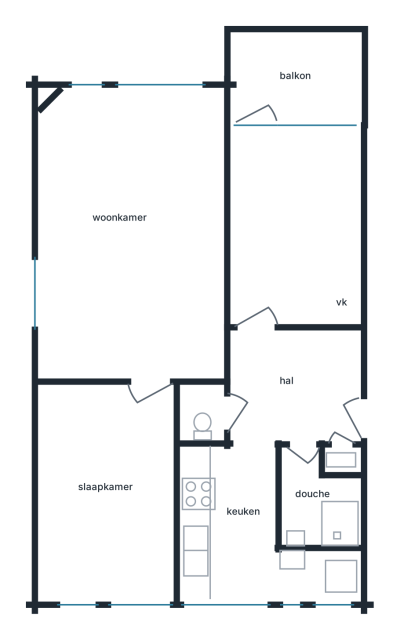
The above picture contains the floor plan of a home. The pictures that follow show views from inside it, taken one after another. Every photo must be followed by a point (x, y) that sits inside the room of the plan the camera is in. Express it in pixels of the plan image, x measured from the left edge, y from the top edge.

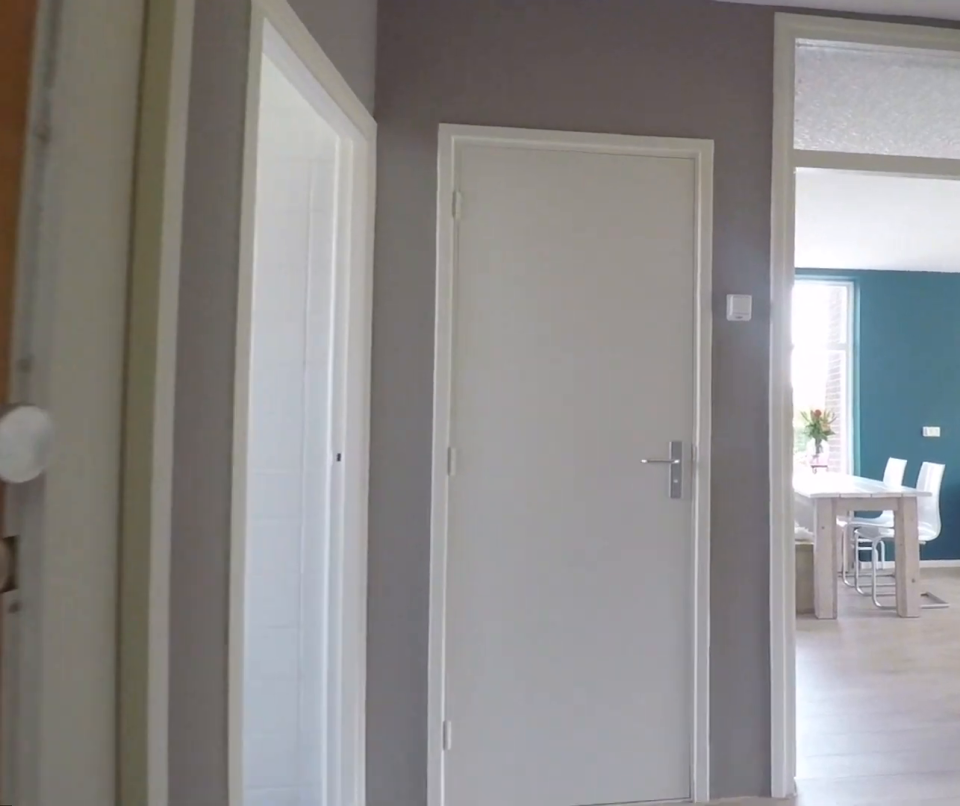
(294, 386)
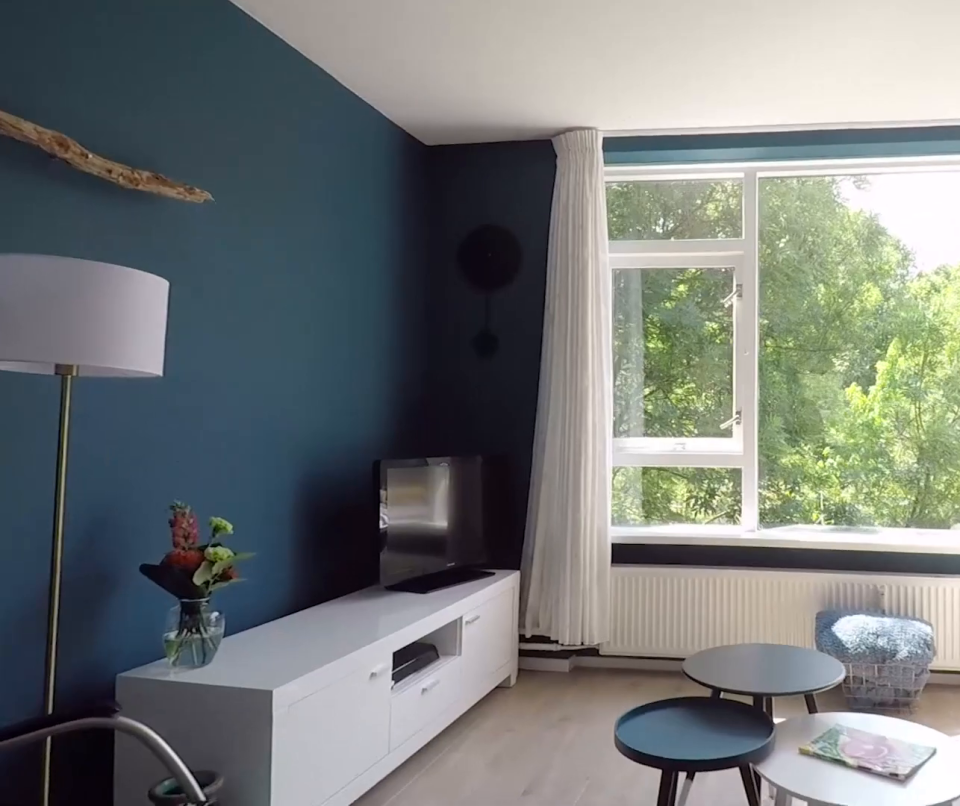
(132, 235)
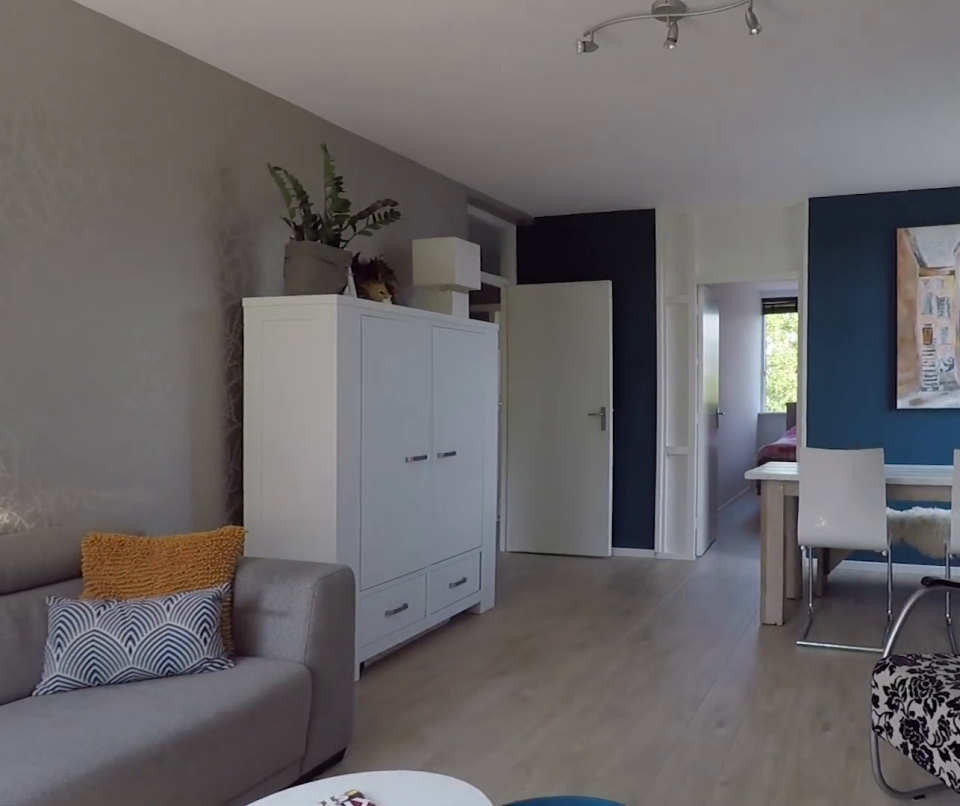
(132, 235)
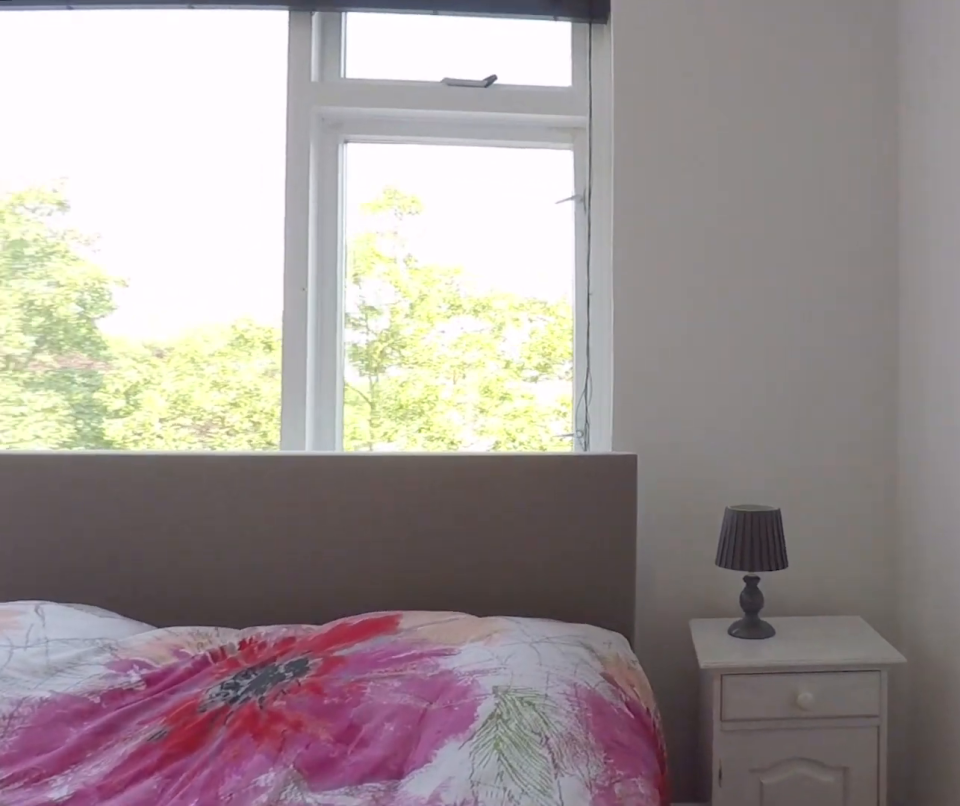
(108, 492)
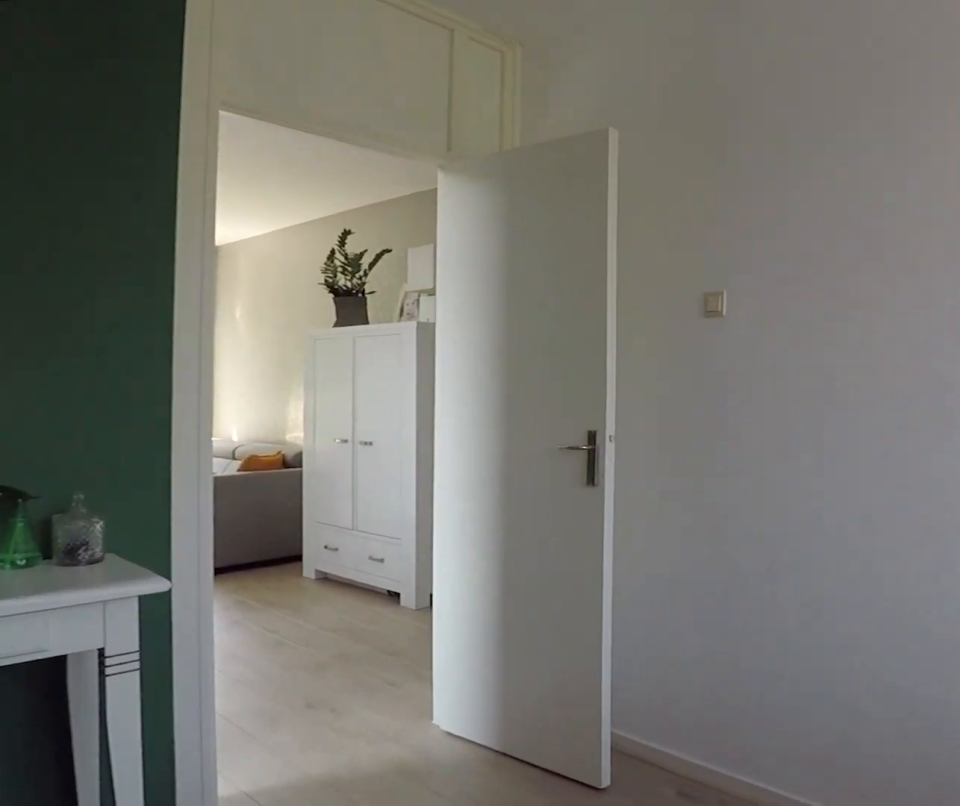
(108, 492)
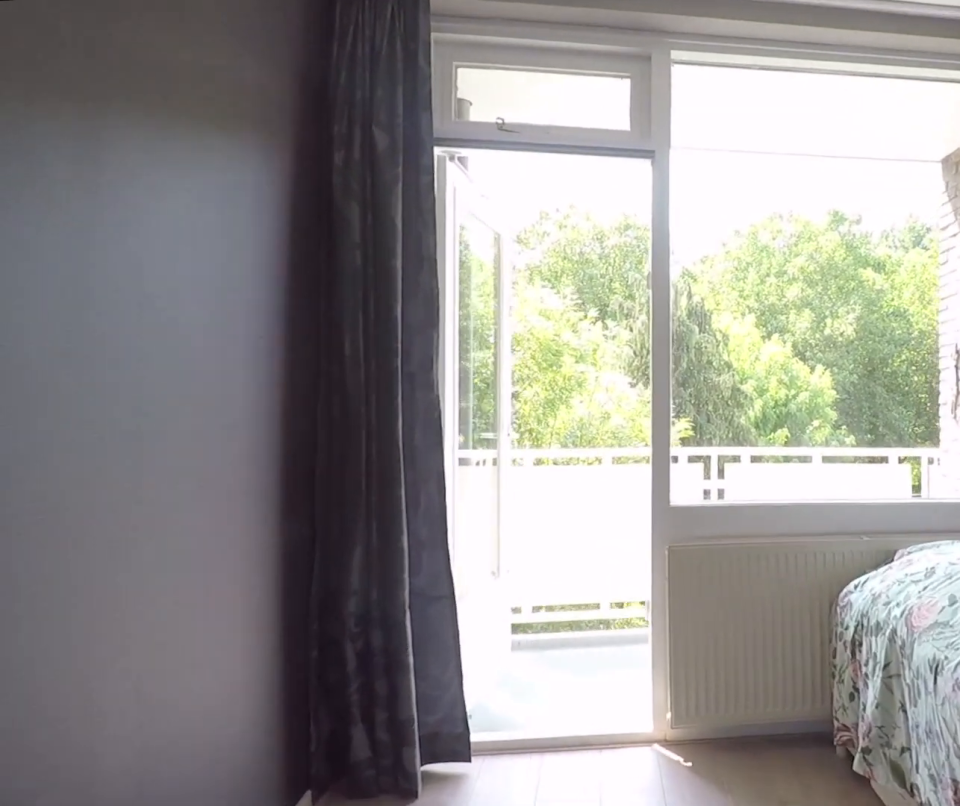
(294, 229)
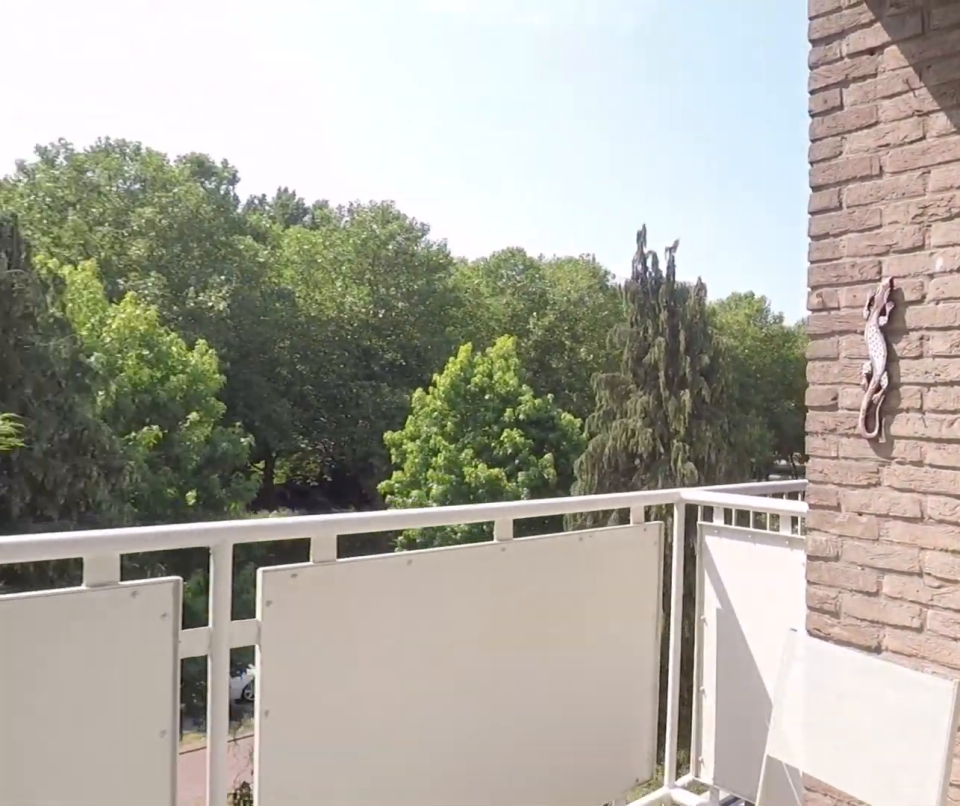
(295, 74)
